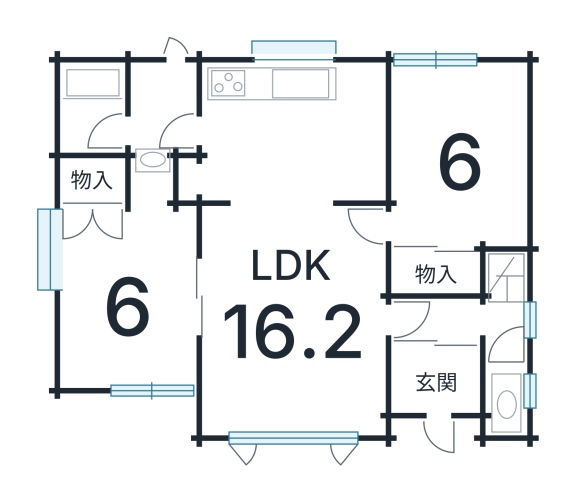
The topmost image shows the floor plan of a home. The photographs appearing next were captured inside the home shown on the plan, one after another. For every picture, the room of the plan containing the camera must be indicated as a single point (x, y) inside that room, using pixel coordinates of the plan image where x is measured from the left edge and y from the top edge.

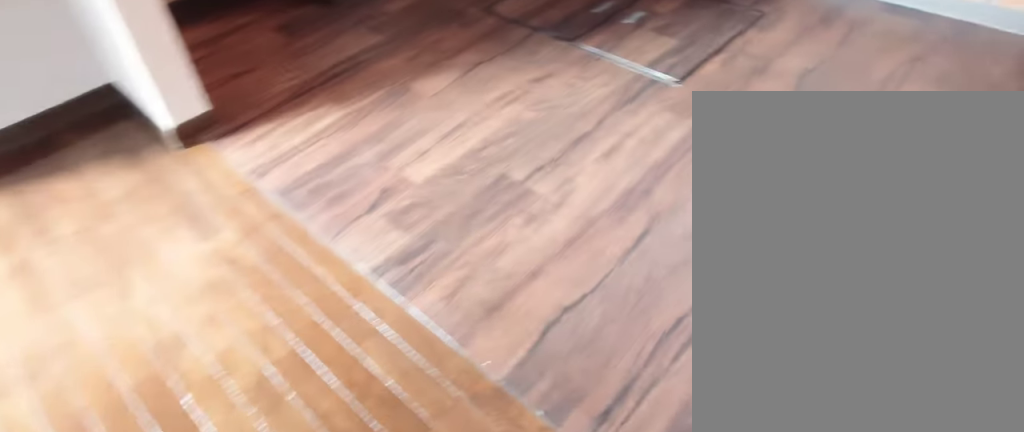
(290, 143)
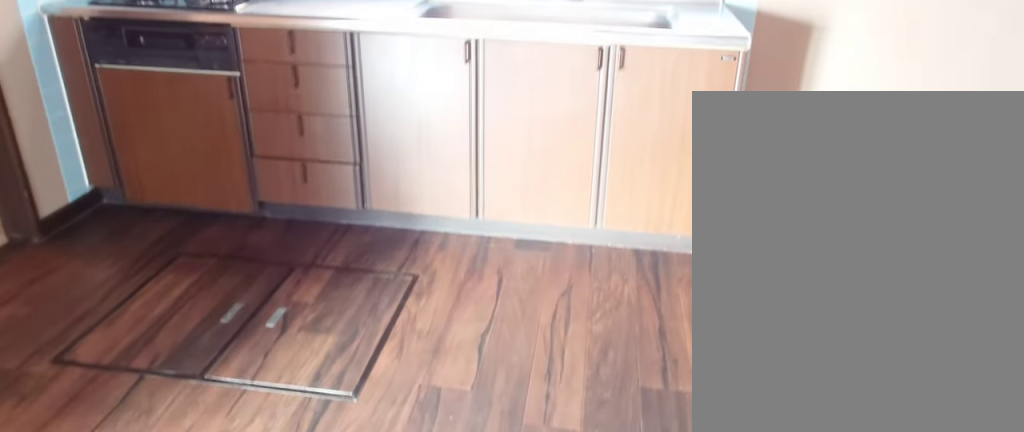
(290, 143)
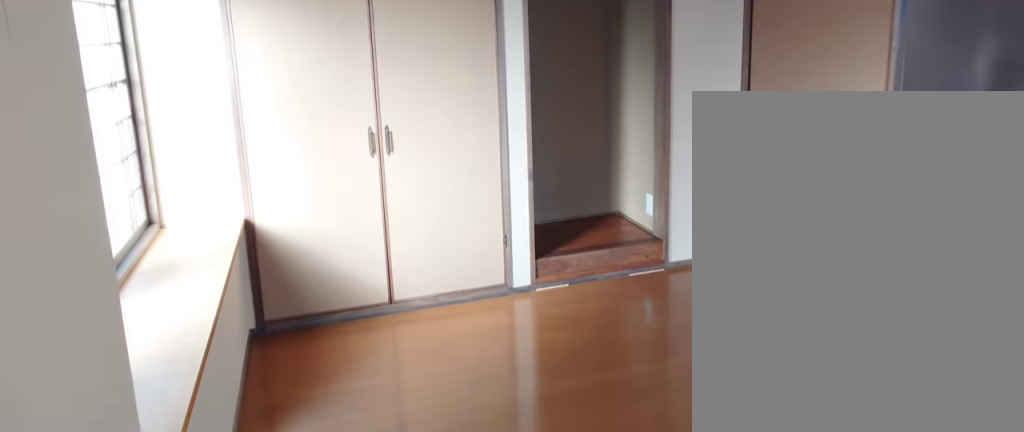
(127, 305)
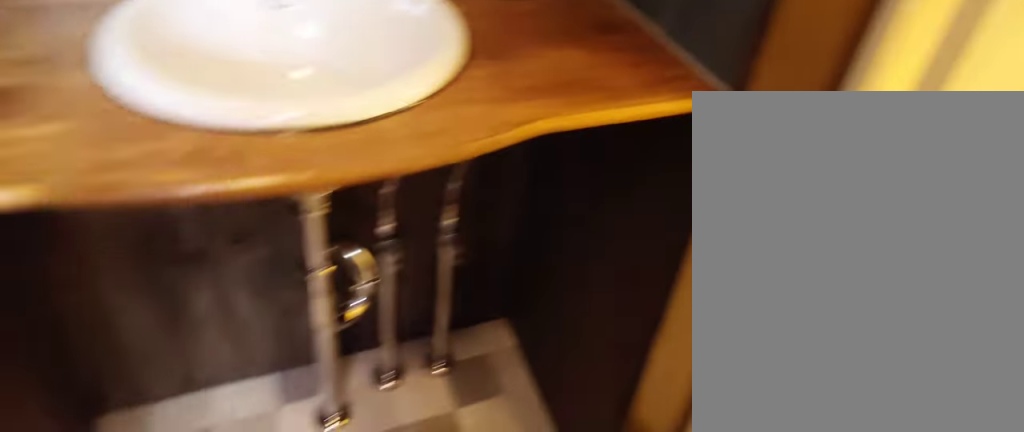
(157, 109)
